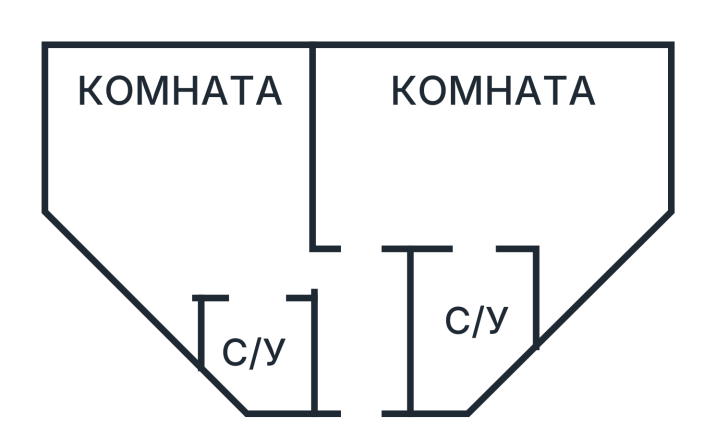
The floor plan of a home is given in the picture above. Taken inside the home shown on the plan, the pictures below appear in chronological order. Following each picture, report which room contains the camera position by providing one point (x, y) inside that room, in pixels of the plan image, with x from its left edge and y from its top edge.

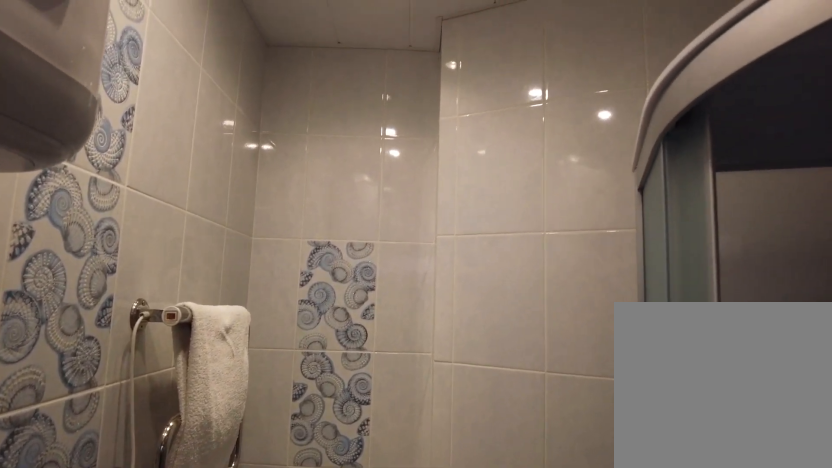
(271, 337)
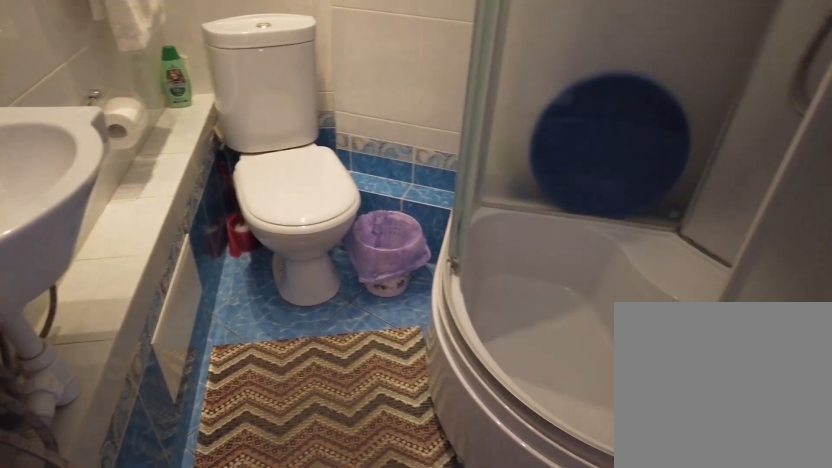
(271, 337)
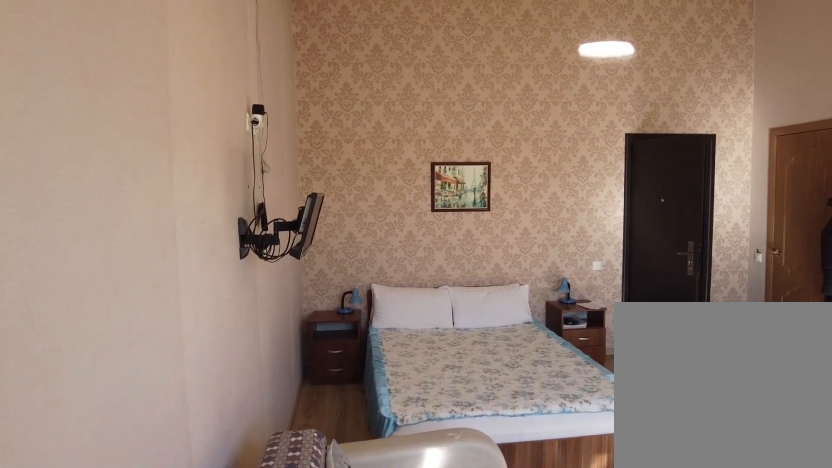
(261, 115)
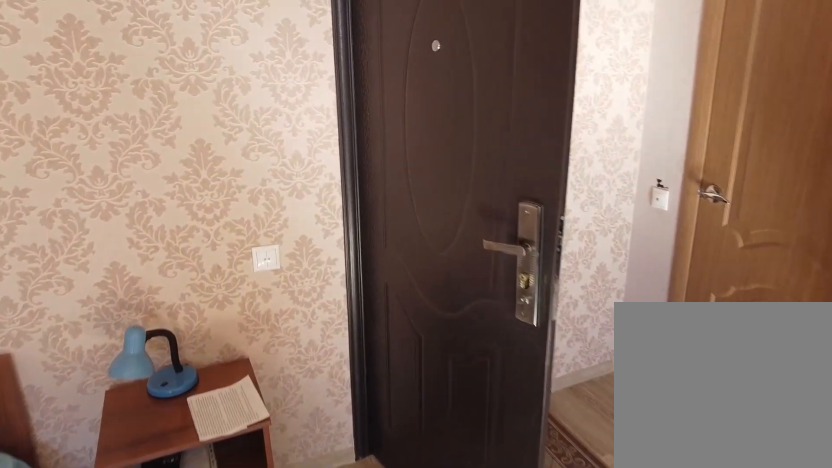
(279, 214)
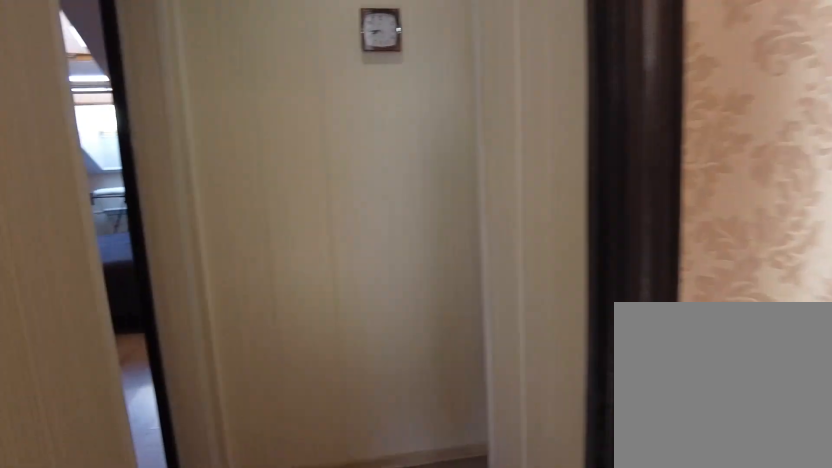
(294, 271)
